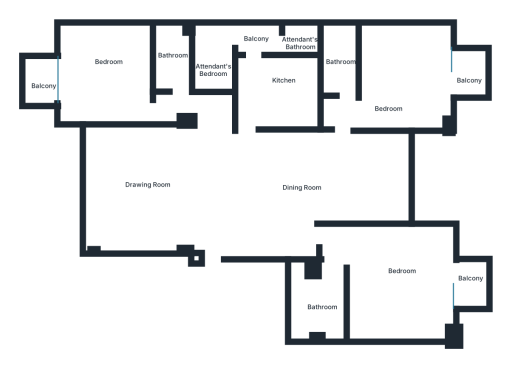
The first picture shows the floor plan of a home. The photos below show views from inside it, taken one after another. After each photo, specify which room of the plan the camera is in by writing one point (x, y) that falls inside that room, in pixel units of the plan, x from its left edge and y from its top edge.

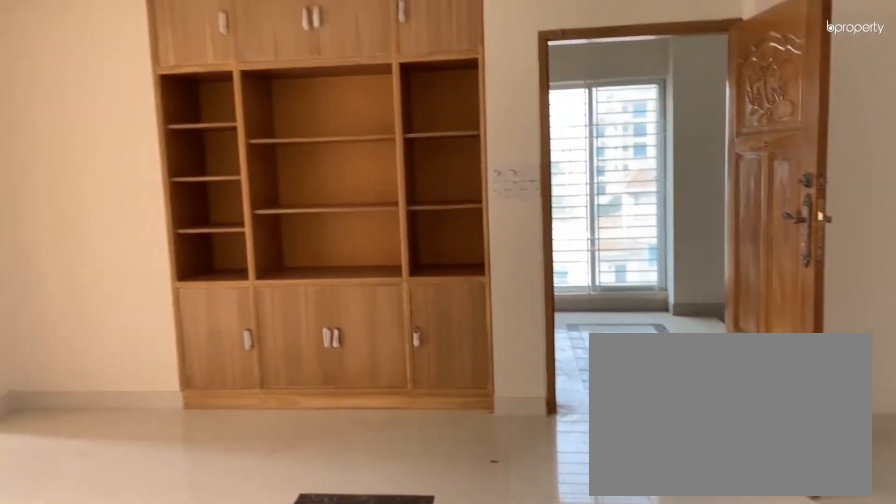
(186, 189)
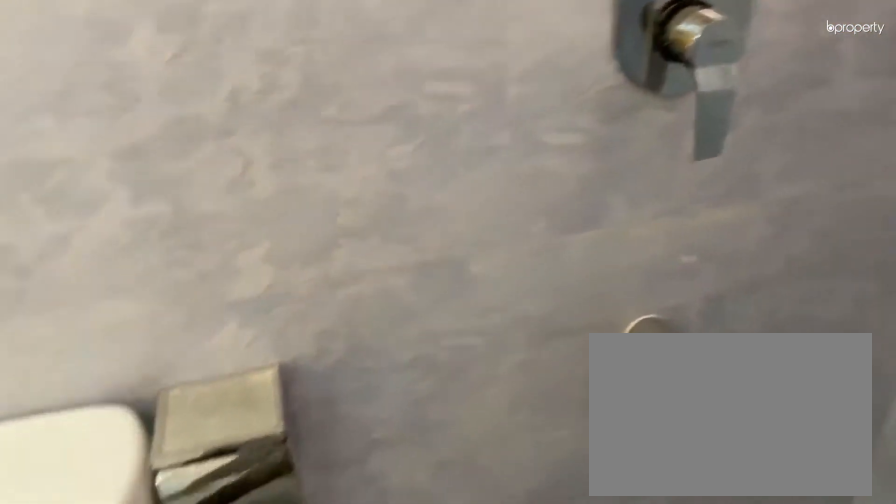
(172, 63)
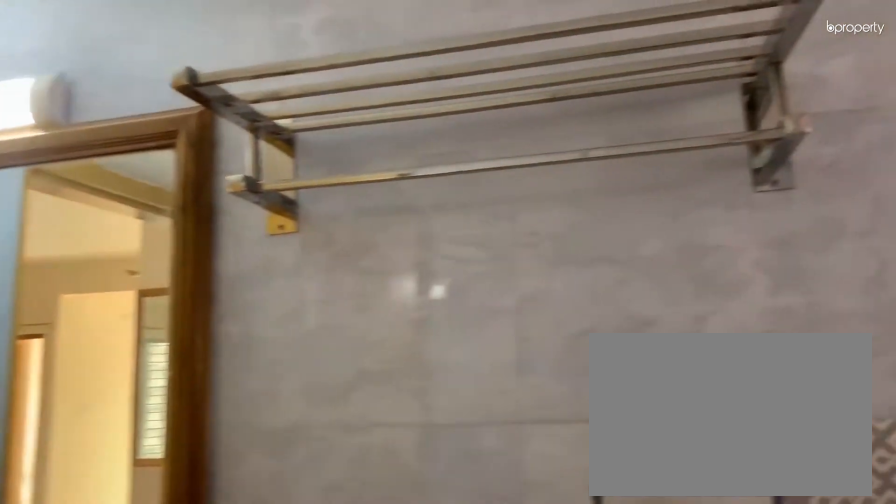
(172, 63)
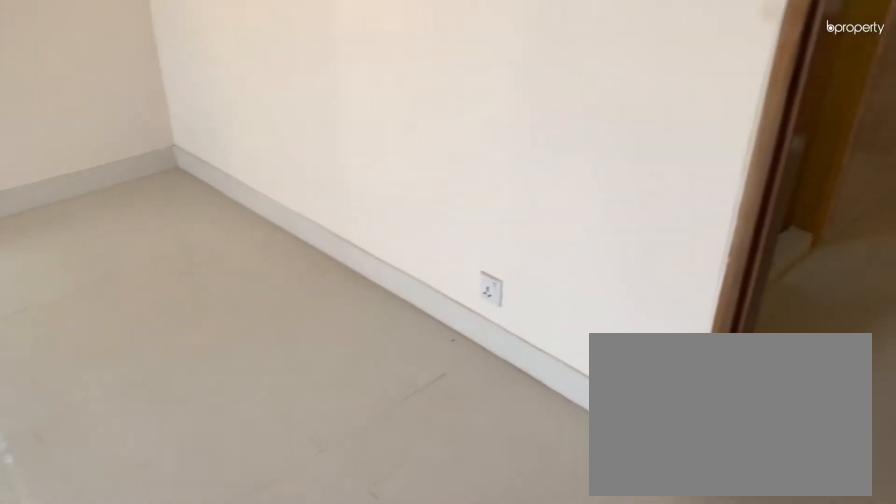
(109, 75)
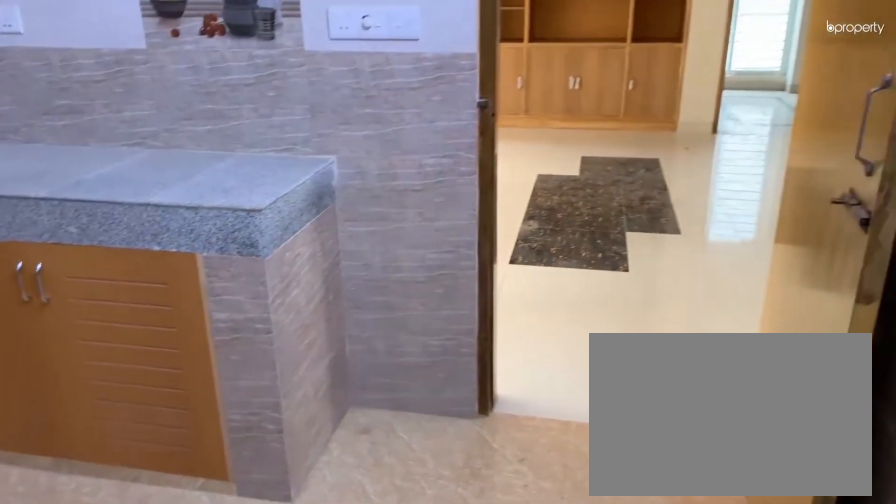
(268, 93)
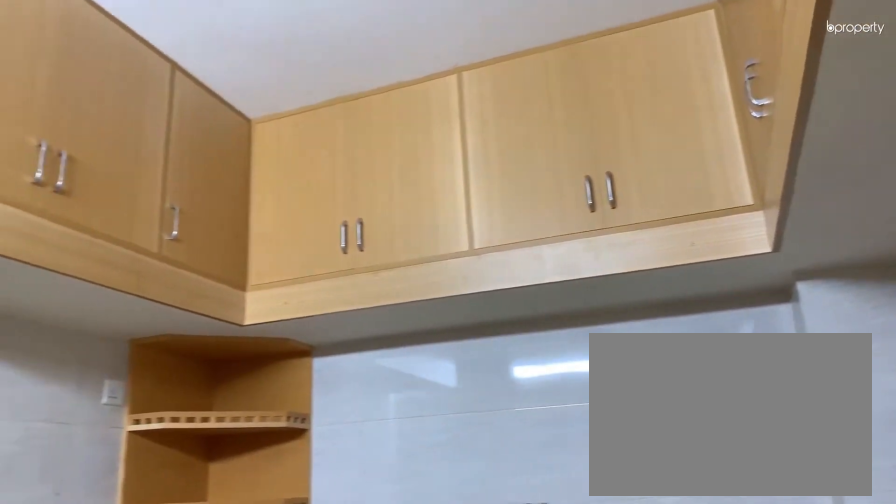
(268, 93)
